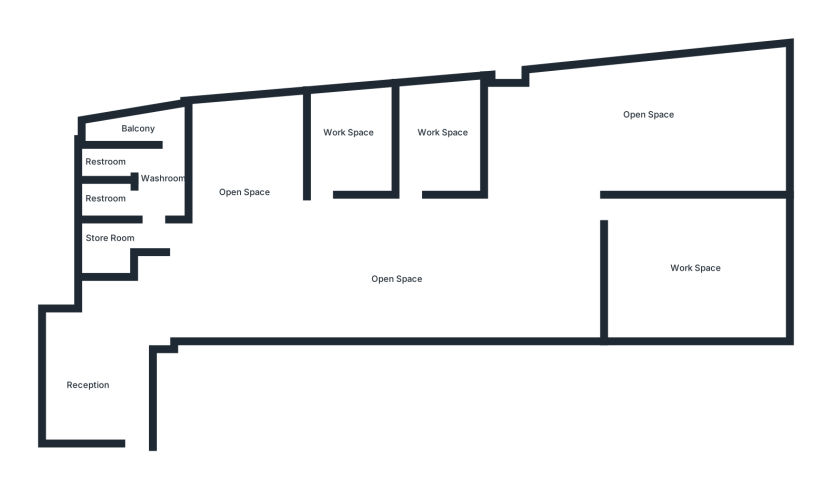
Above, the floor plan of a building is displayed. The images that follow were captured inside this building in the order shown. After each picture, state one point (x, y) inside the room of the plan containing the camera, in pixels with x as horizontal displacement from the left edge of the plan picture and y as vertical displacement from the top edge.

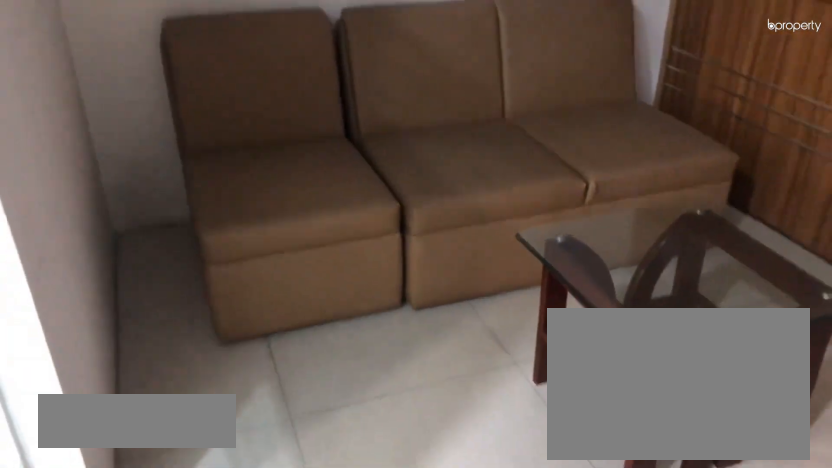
(95, 366)
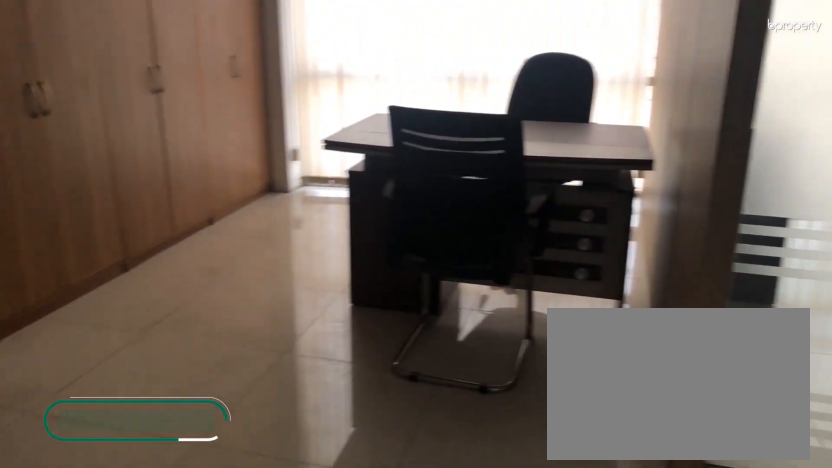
(380, 283)
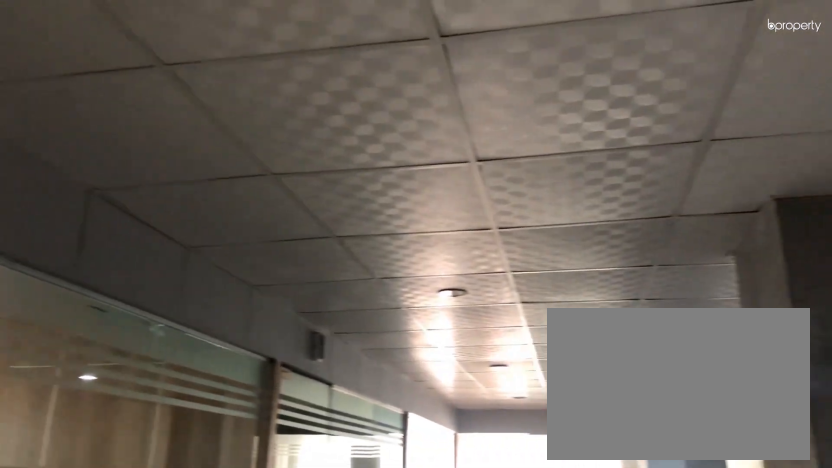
(376, 285)
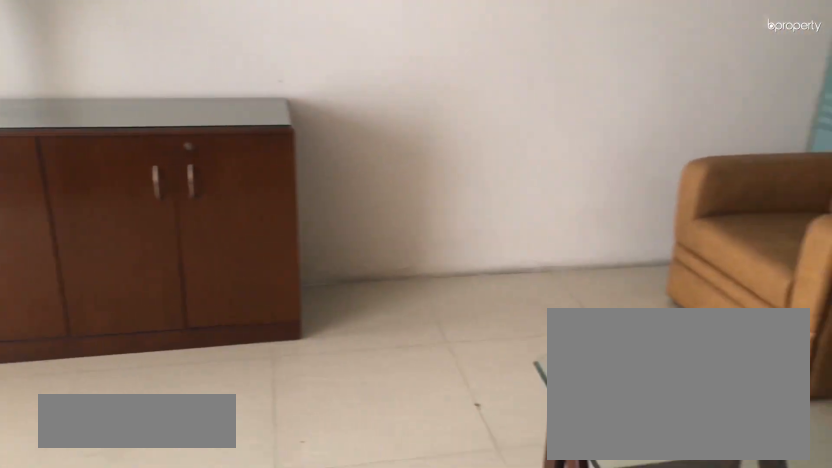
(685, 257)
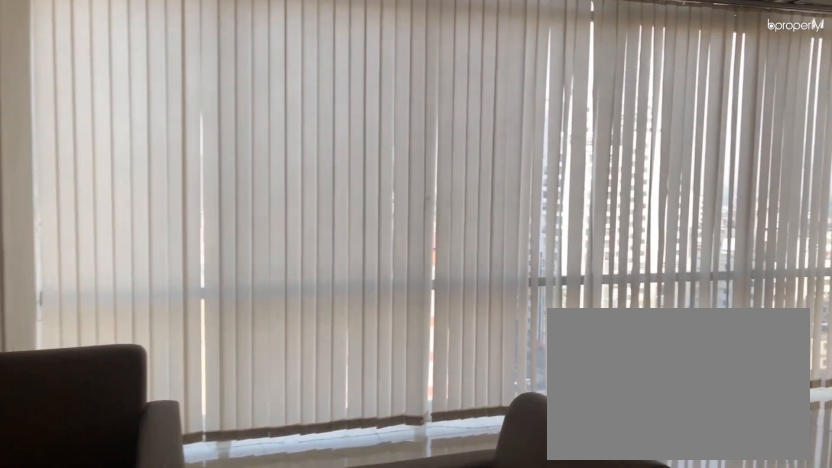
(585, 144)
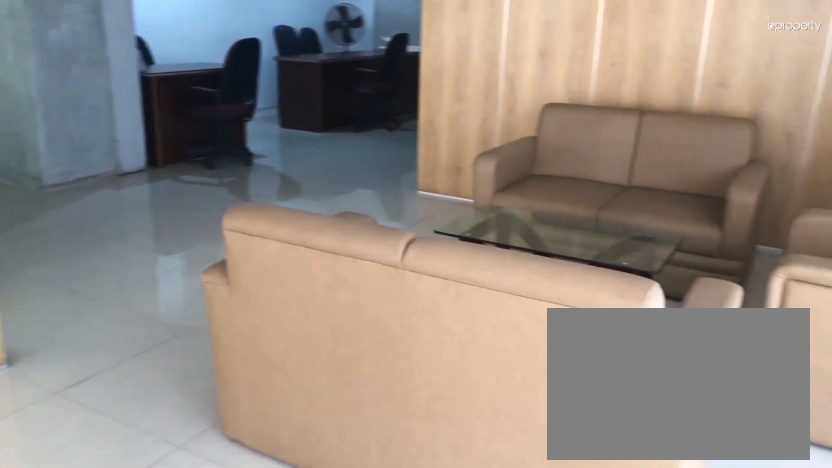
(658, 125)
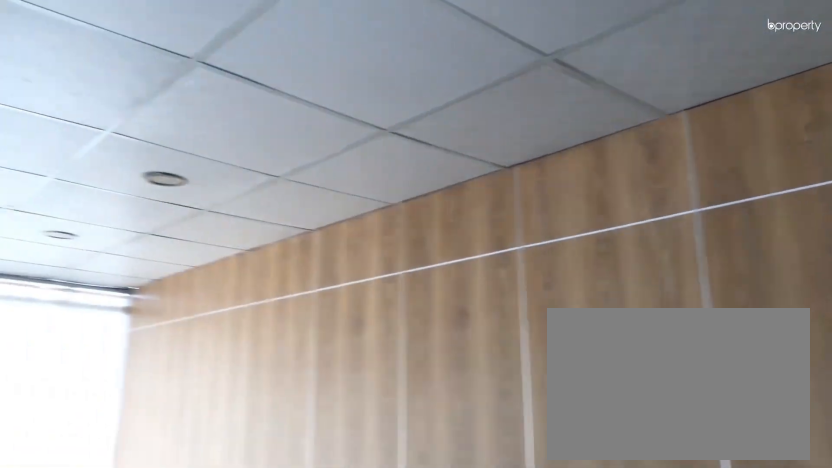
(658, 125)
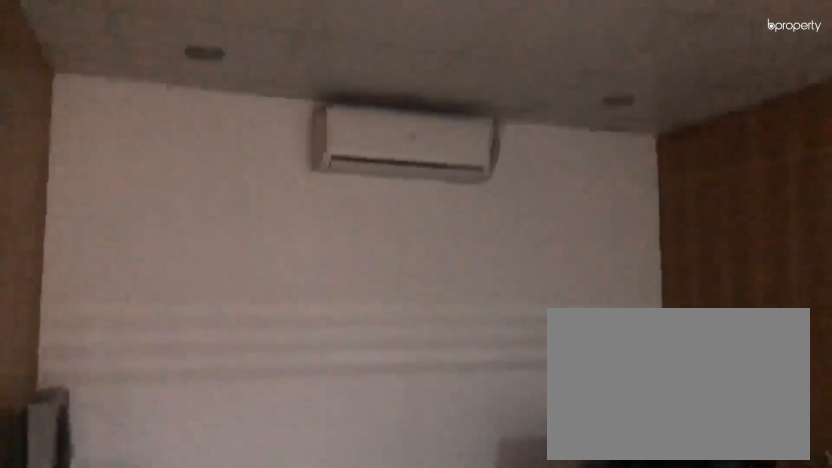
(426, 145)
